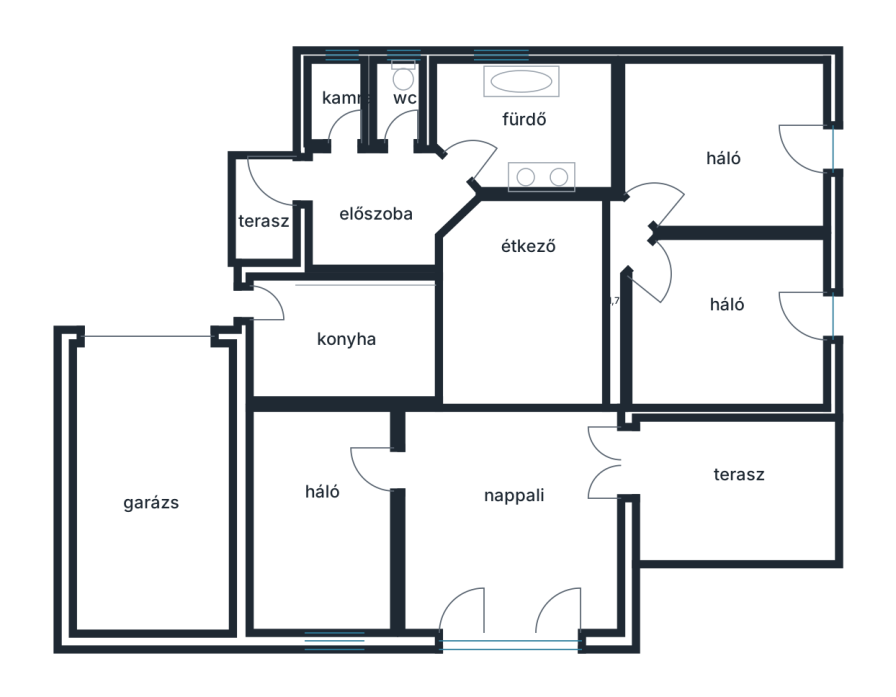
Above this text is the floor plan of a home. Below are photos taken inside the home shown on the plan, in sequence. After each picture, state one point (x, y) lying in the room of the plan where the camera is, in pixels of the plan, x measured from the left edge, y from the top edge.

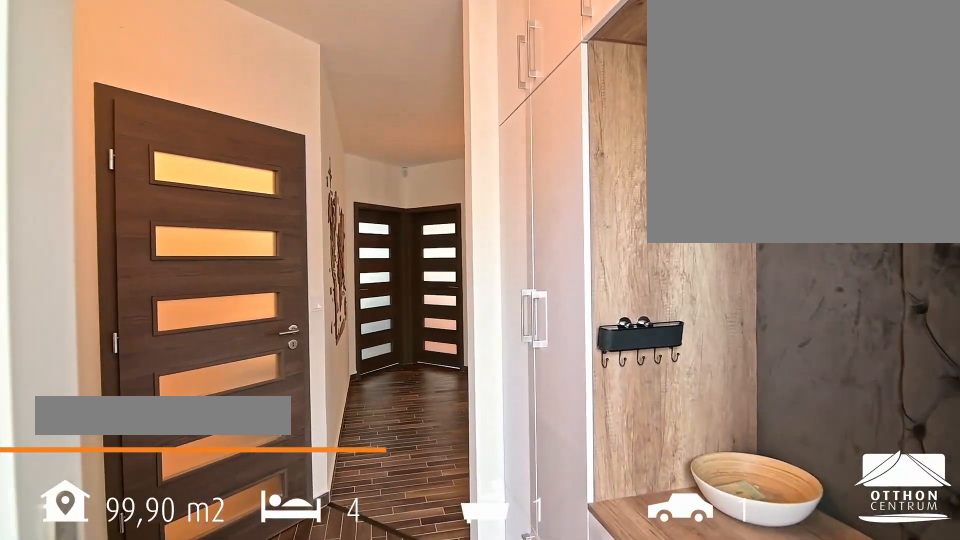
(378, 208)
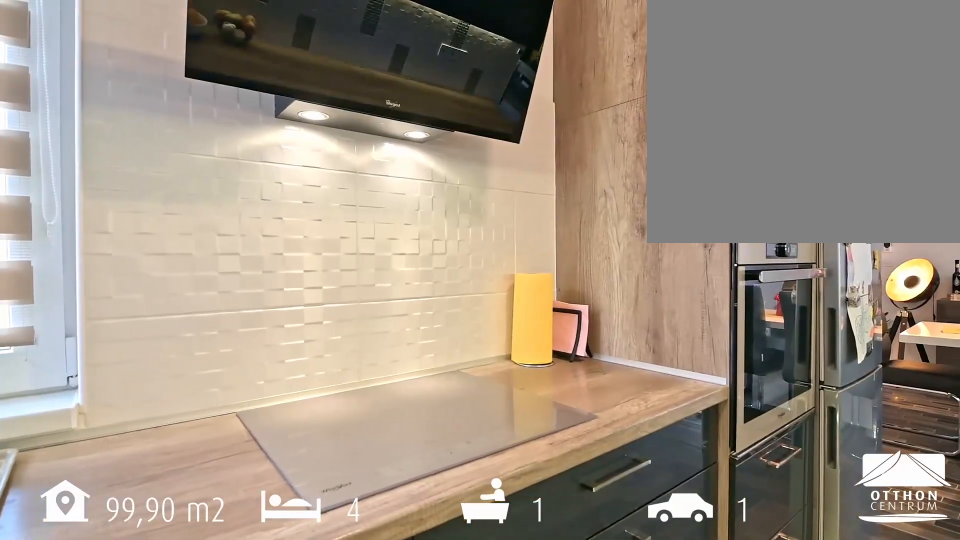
(343, 342)
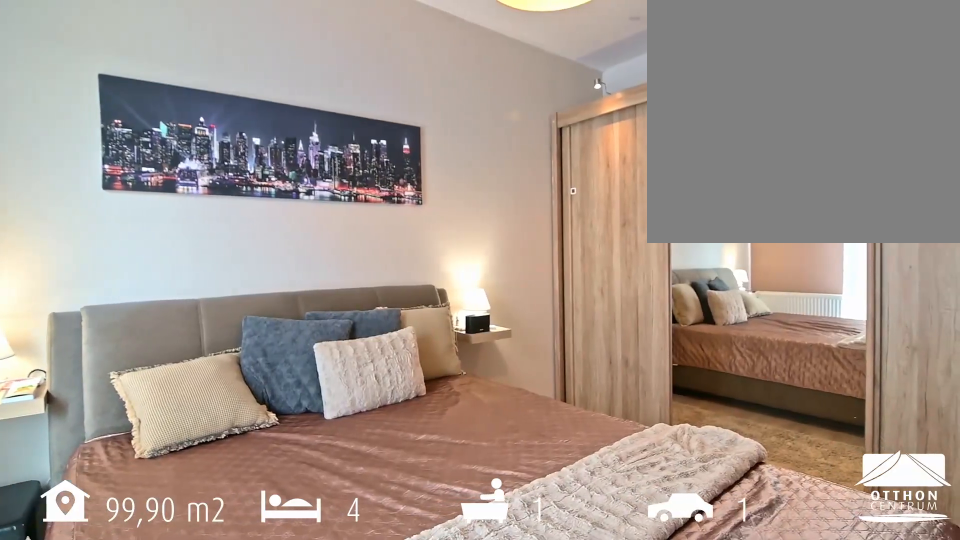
(322, 488)
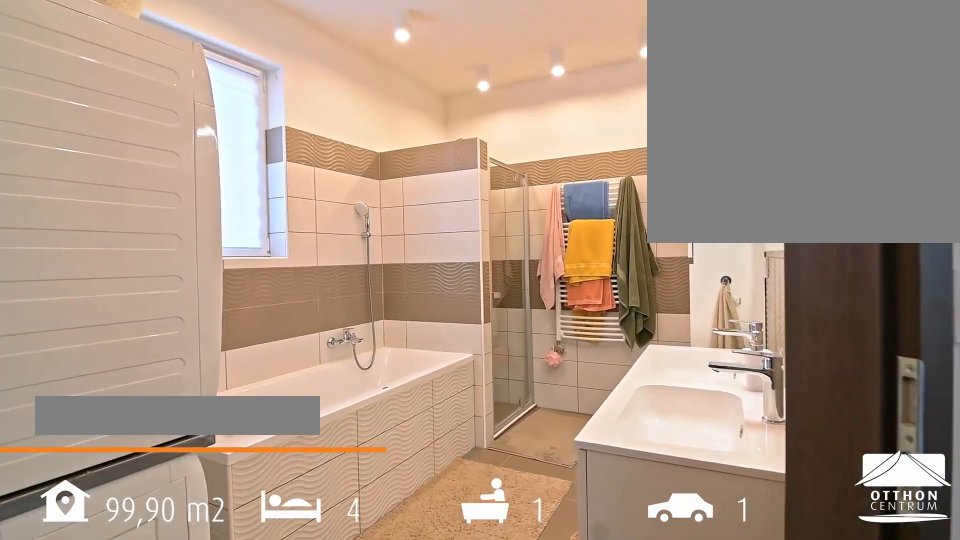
(533, 126)
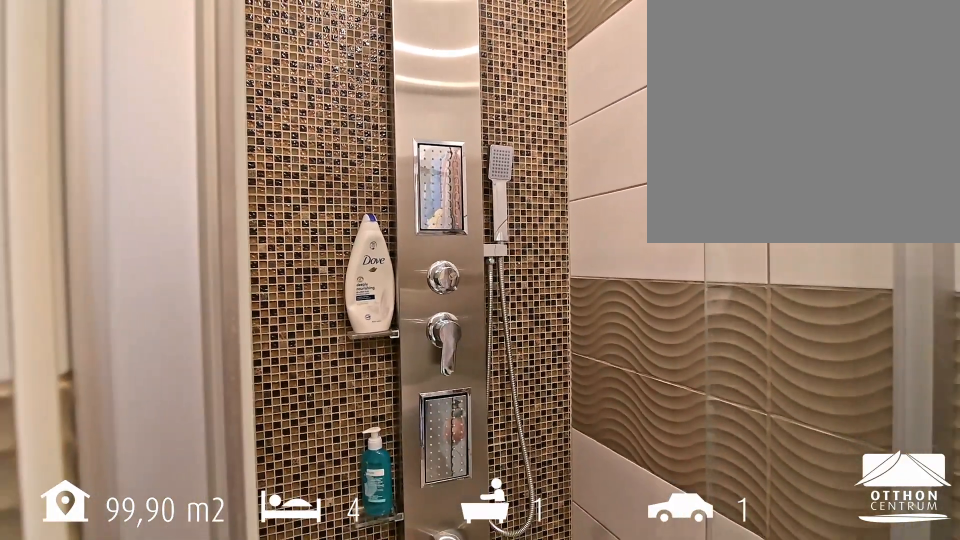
(533, 126)
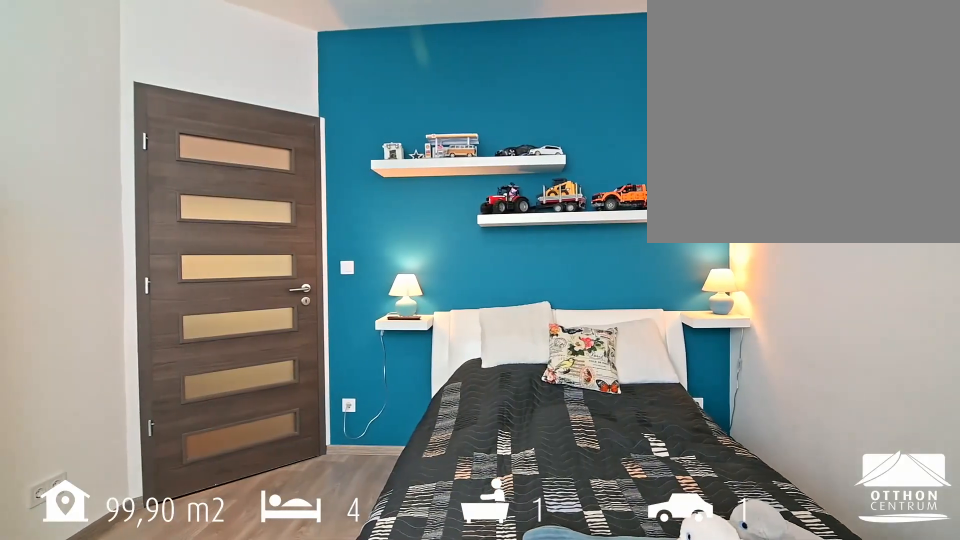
(731, 152)
